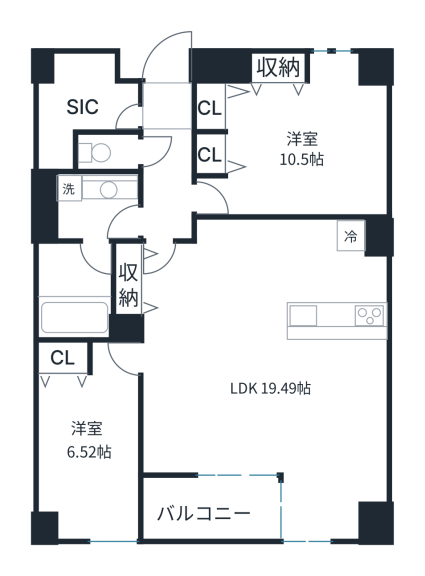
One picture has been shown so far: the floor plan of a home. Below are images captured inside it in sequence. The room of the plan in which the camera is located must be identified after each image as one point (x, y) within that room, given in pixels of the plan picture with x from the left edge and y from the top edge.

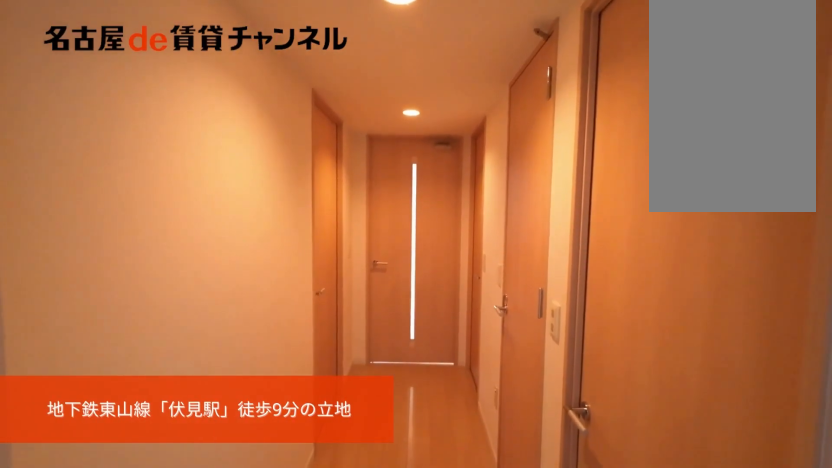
(165, 104)
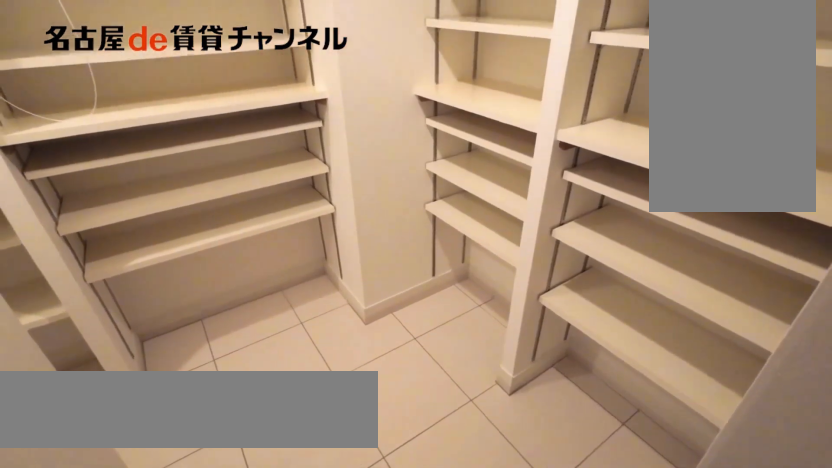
(85, 103)
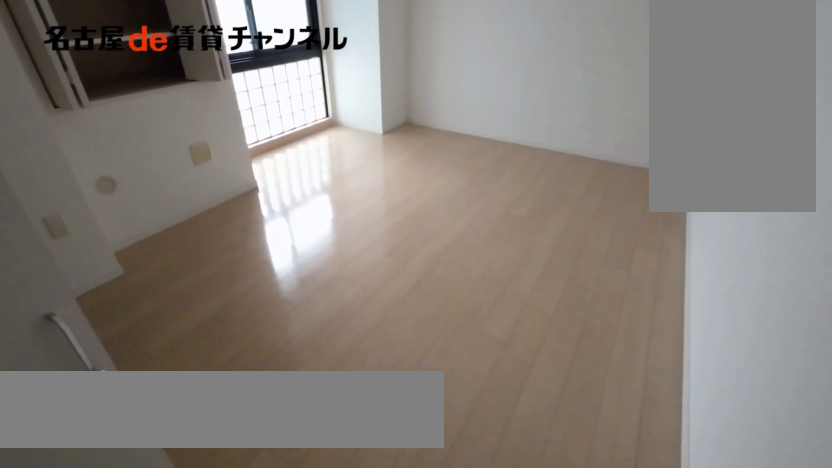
(289, 133)
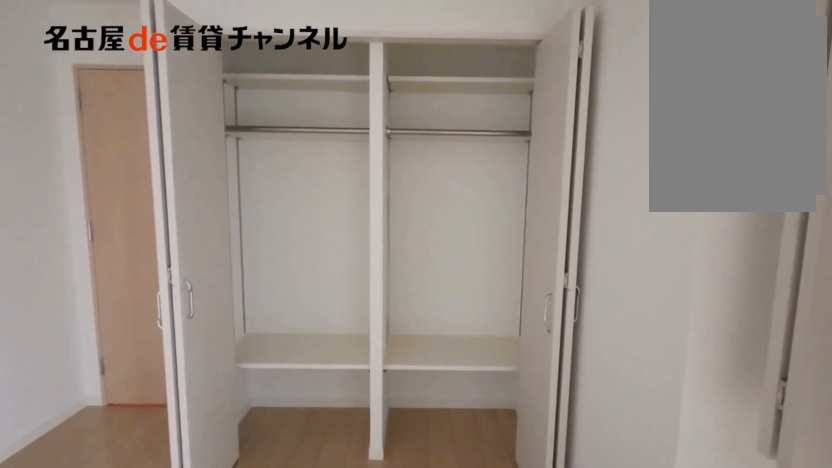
(288, 133)
